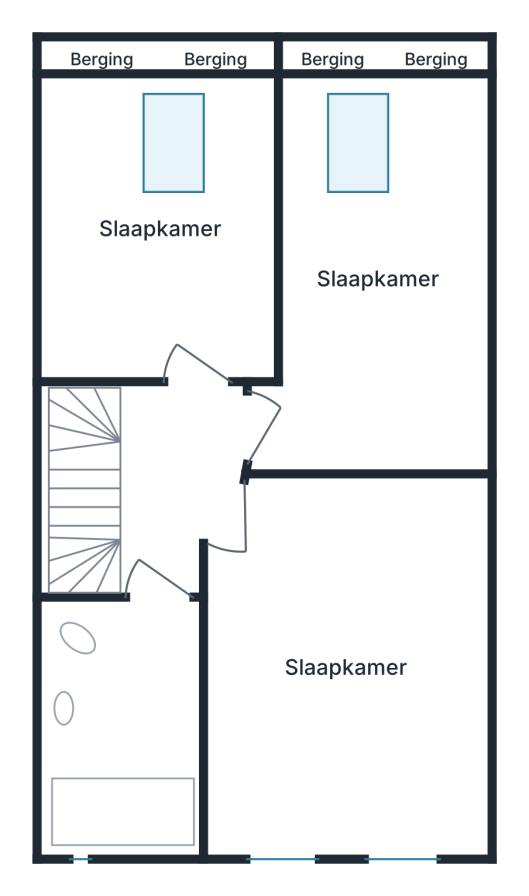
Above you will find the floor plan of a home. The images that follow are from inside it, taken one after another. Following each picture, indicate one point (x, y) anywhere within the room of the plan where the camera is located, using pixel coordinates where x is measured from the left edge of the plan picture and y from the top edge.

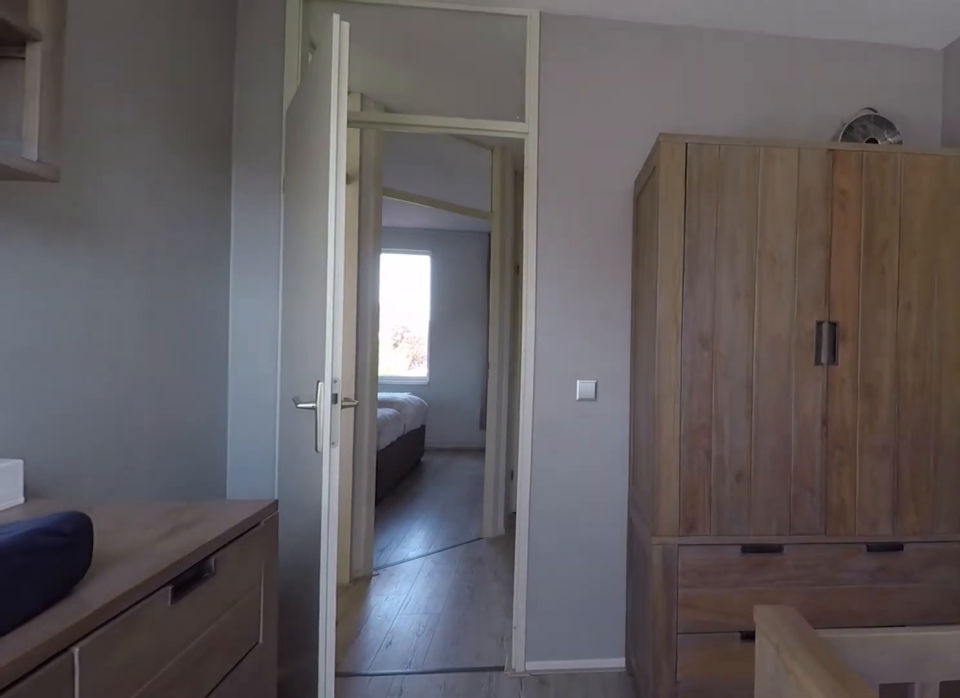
(162, 131)
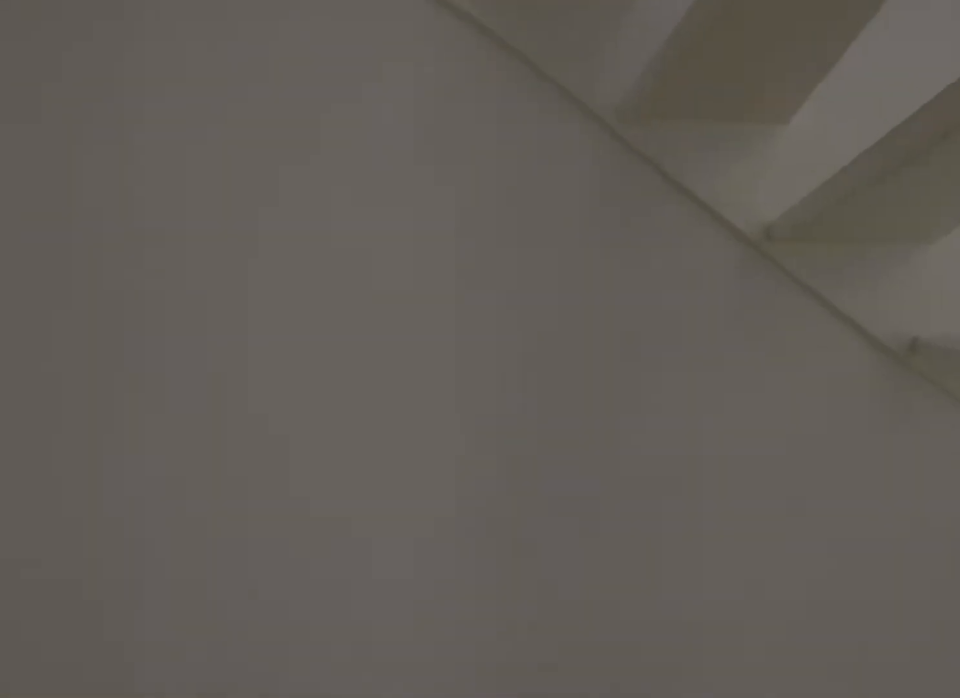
(155, 513)
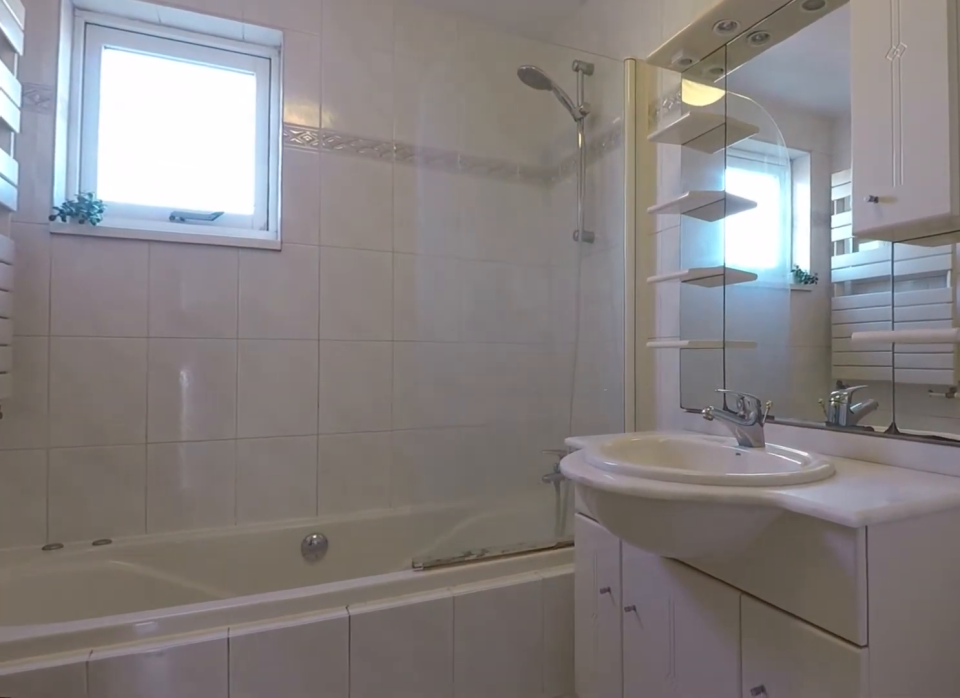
(122, 726)
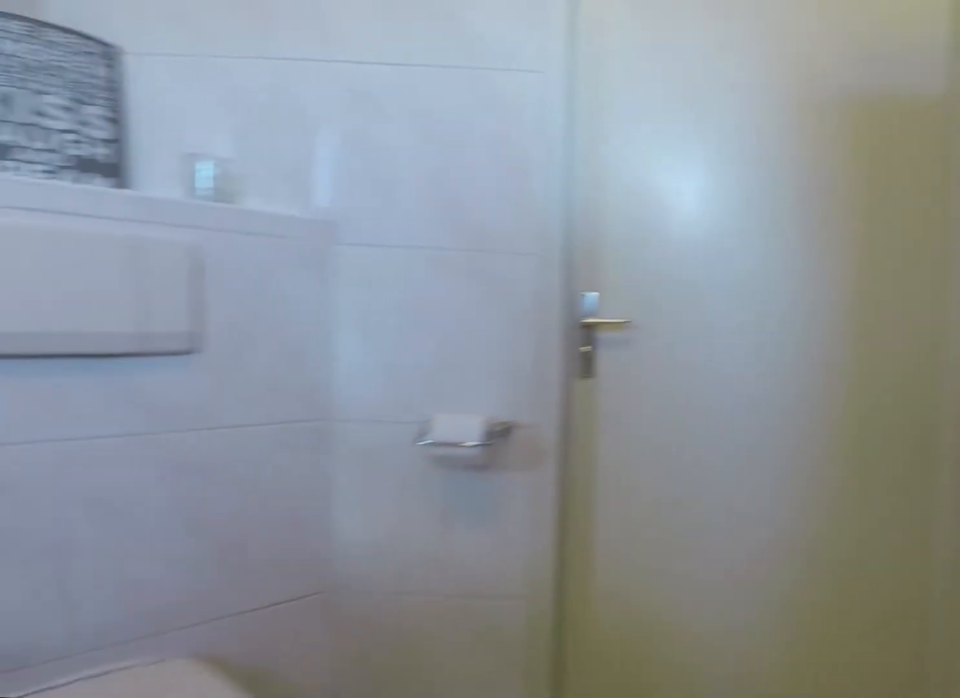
(122, 726)
